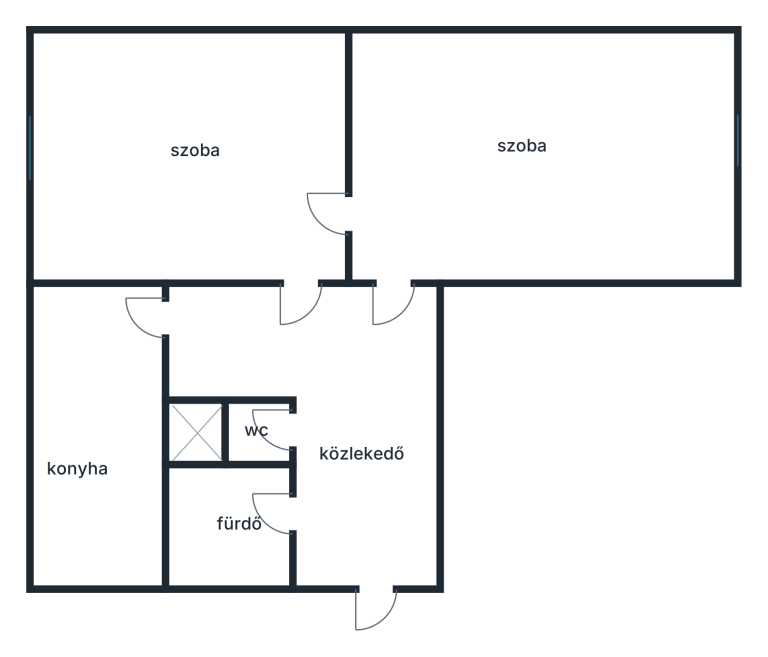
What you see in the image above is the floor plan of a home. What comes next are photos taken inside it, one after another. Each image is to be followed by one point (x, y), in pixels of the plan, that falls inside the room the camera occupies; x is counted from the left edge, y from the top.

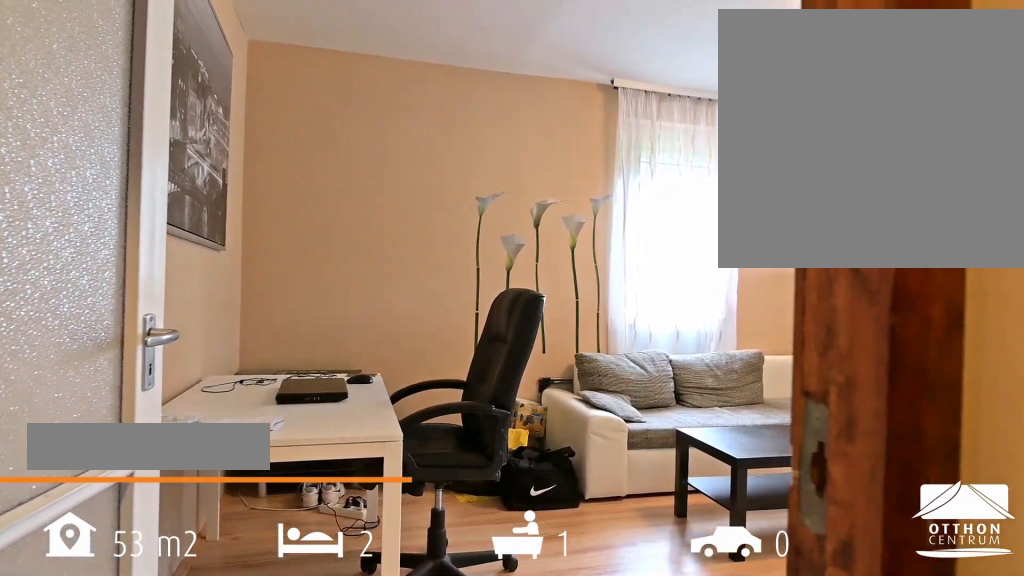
(539, 157)
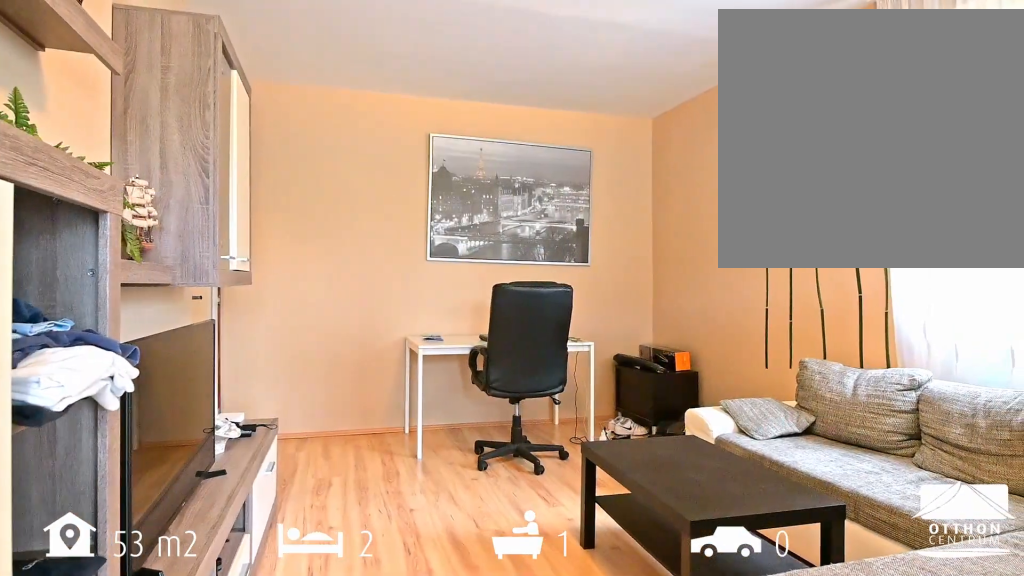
(539, 156)
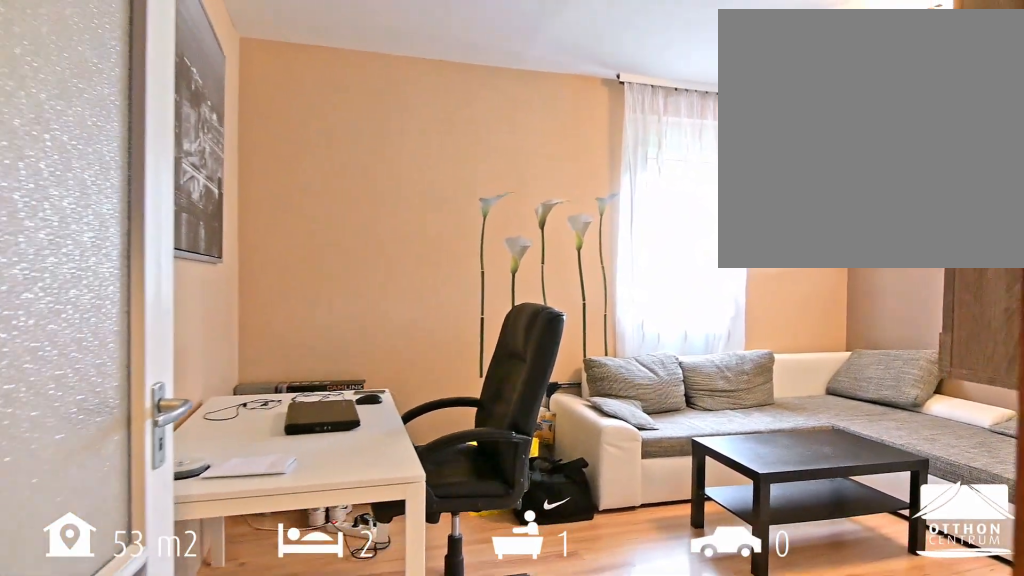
(539, 156)
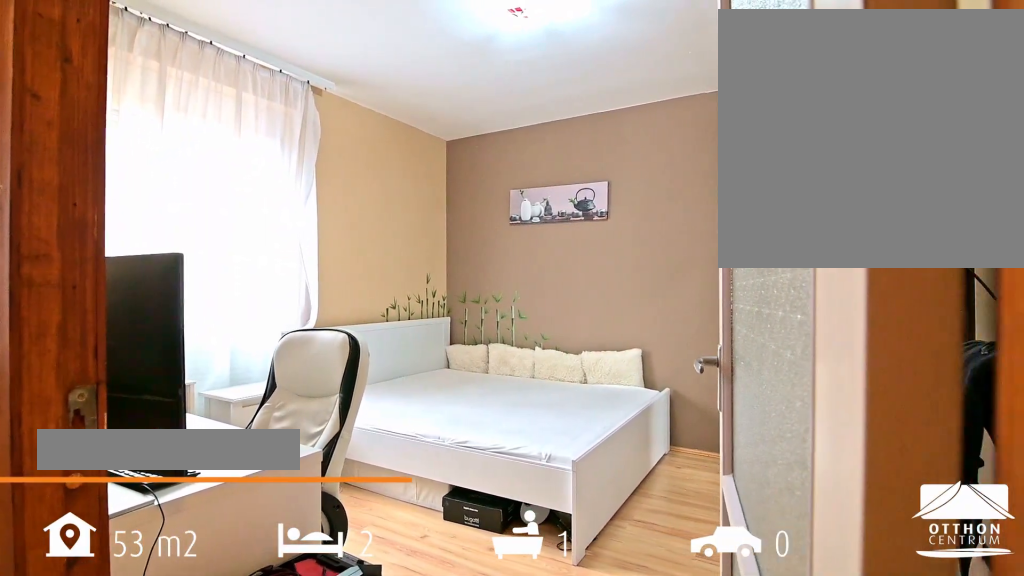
(186, 157)
